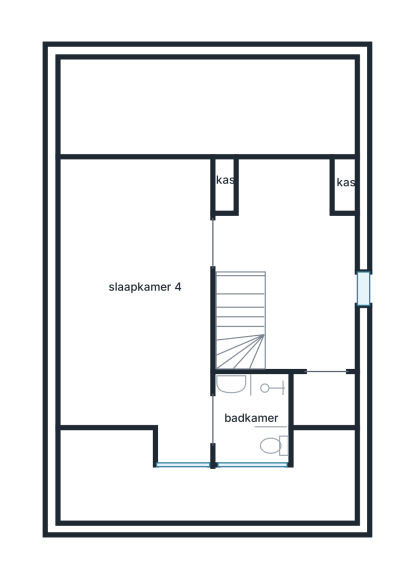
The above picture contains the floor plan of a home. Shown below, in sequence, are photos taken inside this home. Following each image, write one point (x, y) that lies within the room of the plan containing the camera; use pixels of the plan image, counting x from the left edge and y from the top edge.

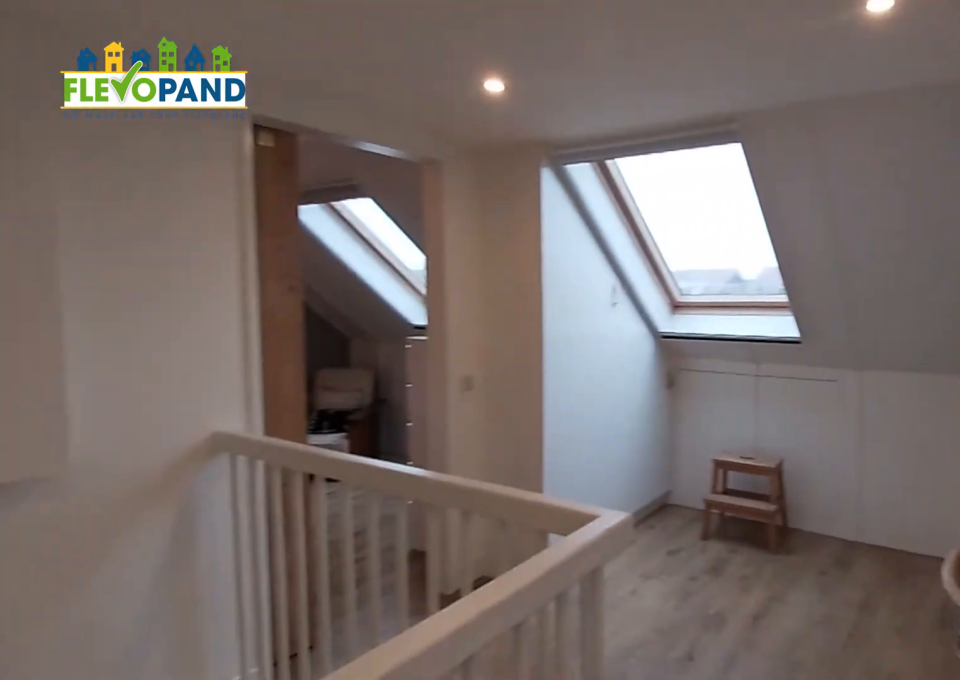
(301, 254)
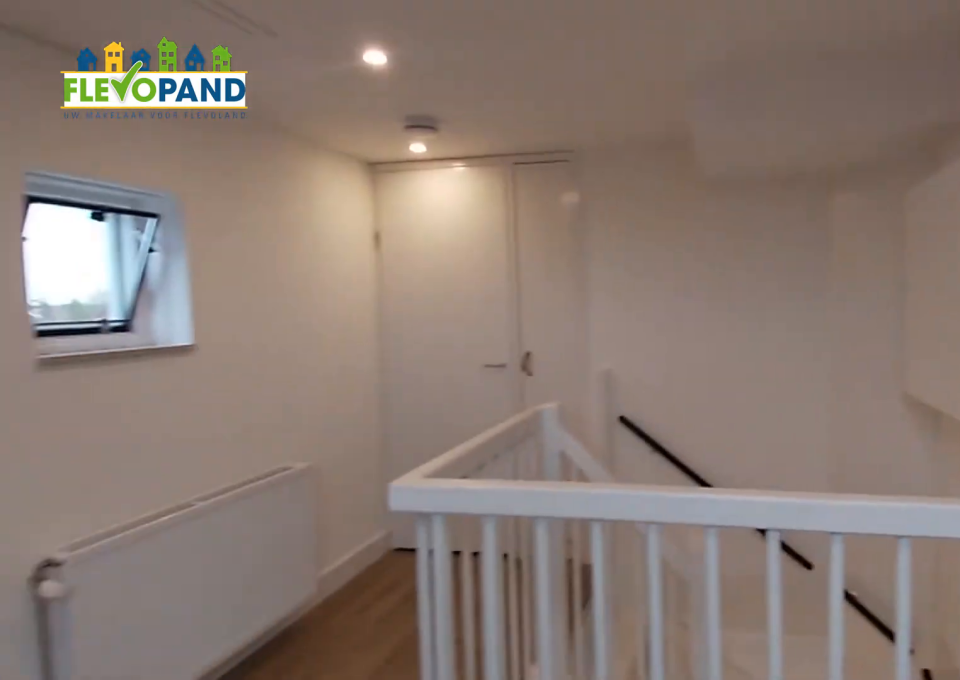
(301, 254)
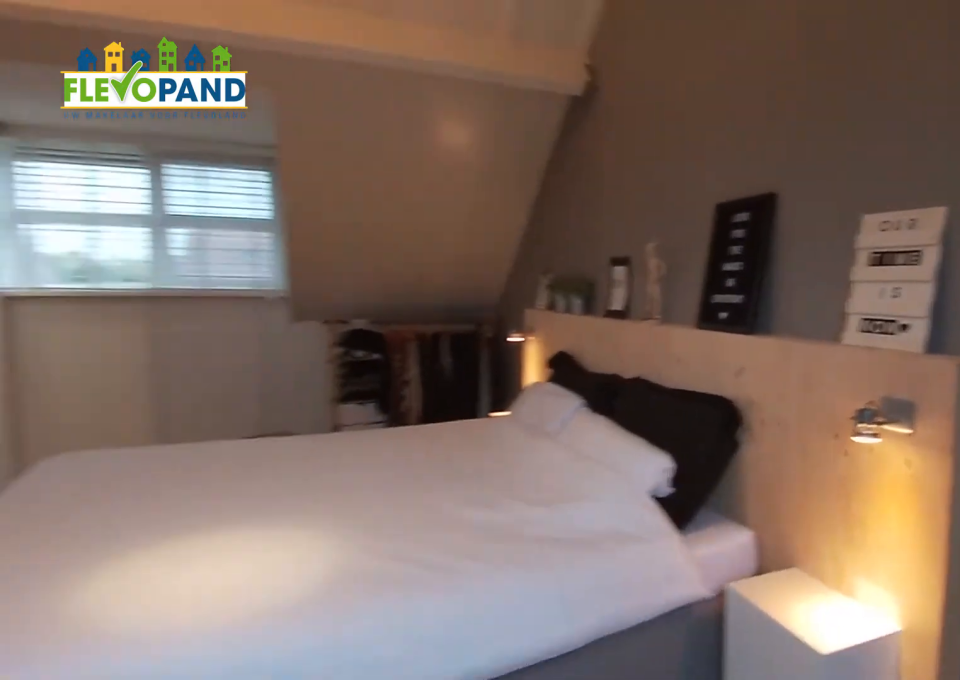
(142, 335)
